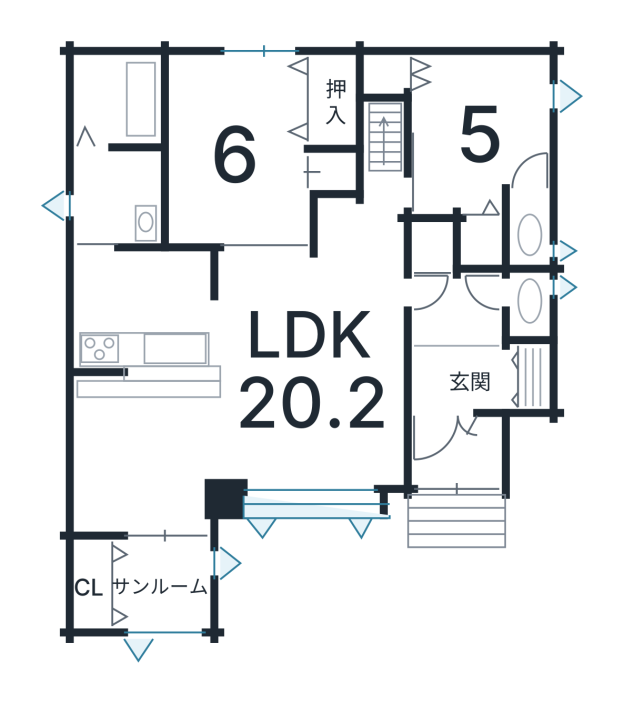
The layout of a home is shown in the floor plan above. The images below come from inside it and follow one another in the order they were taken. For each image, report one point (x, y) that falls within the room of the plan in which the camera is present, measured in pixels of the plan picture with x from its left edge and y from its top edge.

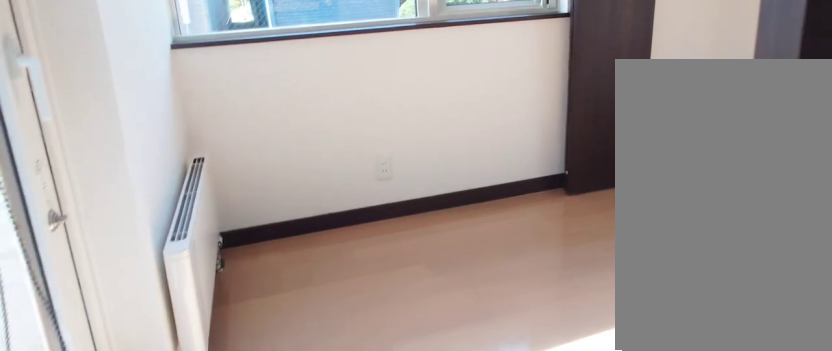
(150, 594)
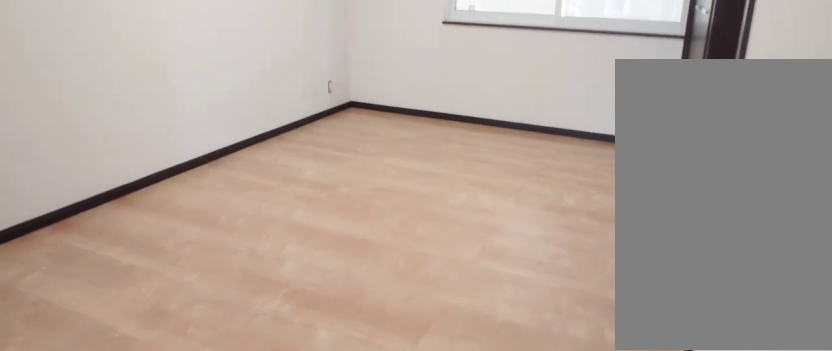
(217, 114)
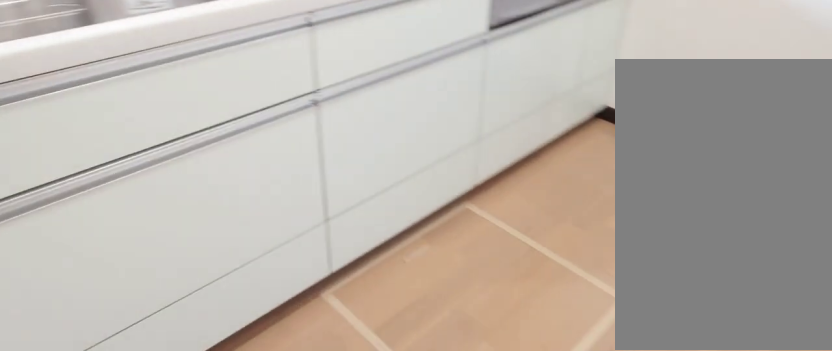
(140, 318)
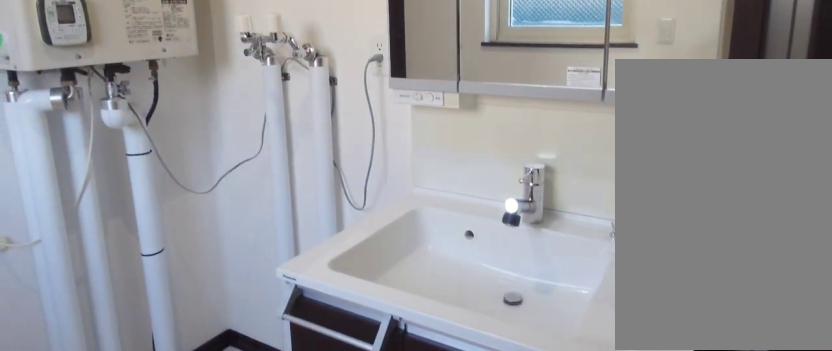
(113, 211)
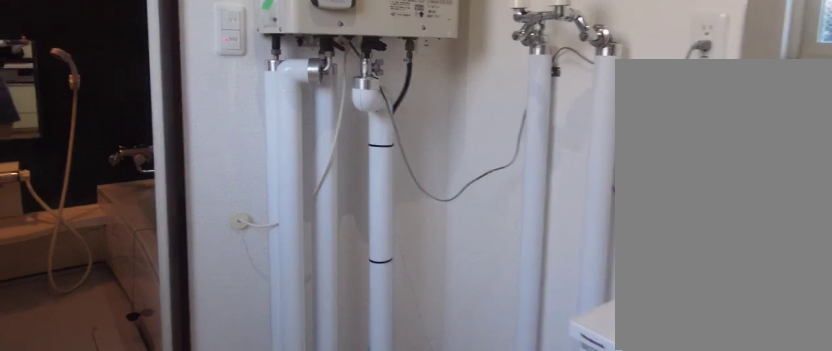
(113, 211)
